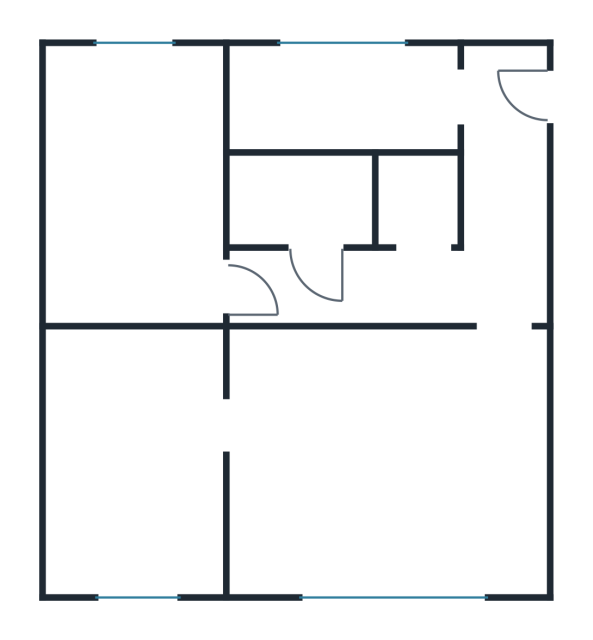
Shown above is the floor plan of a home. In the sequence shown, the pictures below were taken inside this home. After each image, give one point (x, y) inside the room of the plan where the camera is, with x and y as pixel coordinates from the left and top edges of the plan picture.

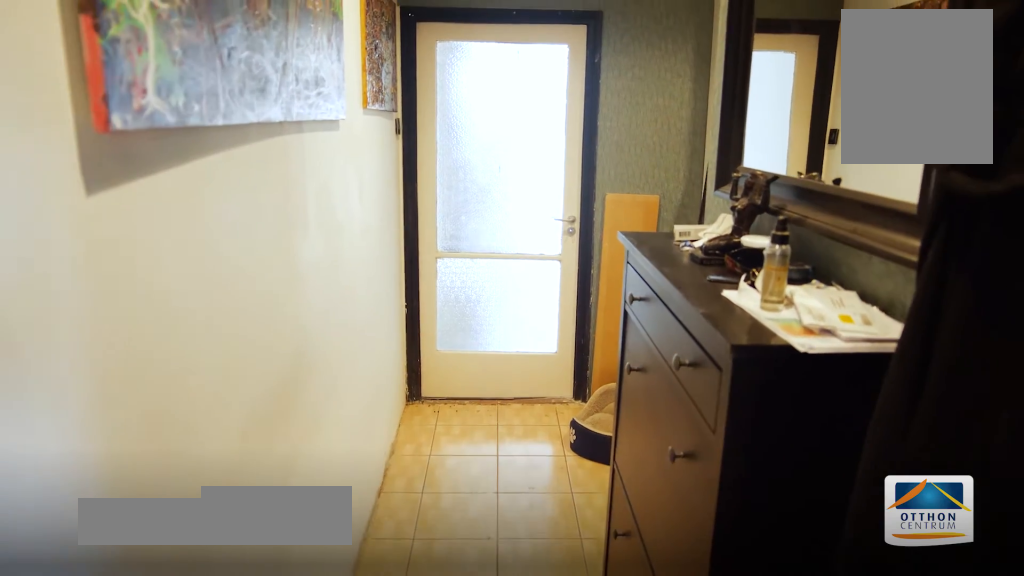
(504, 141)
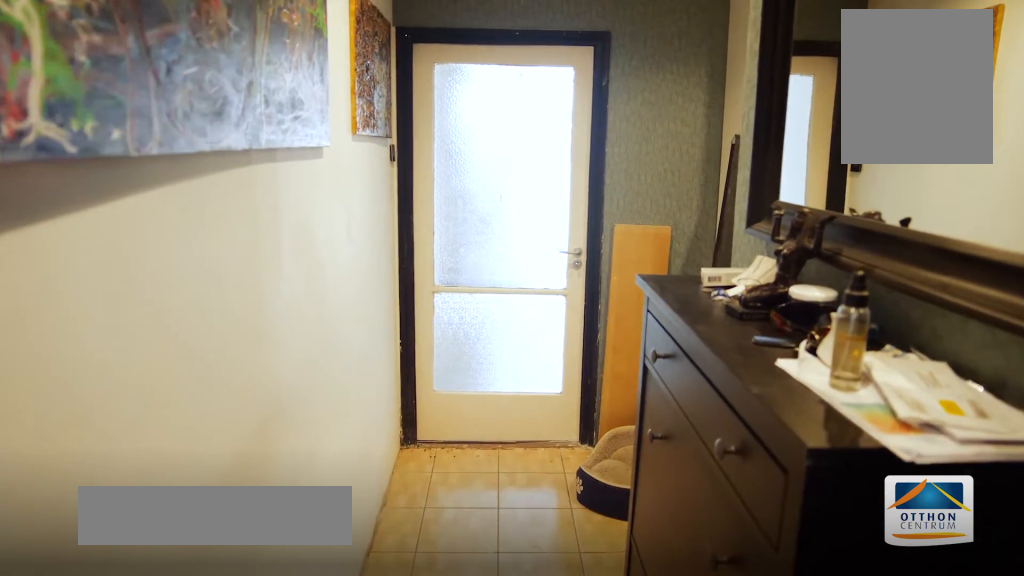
(503, 164)
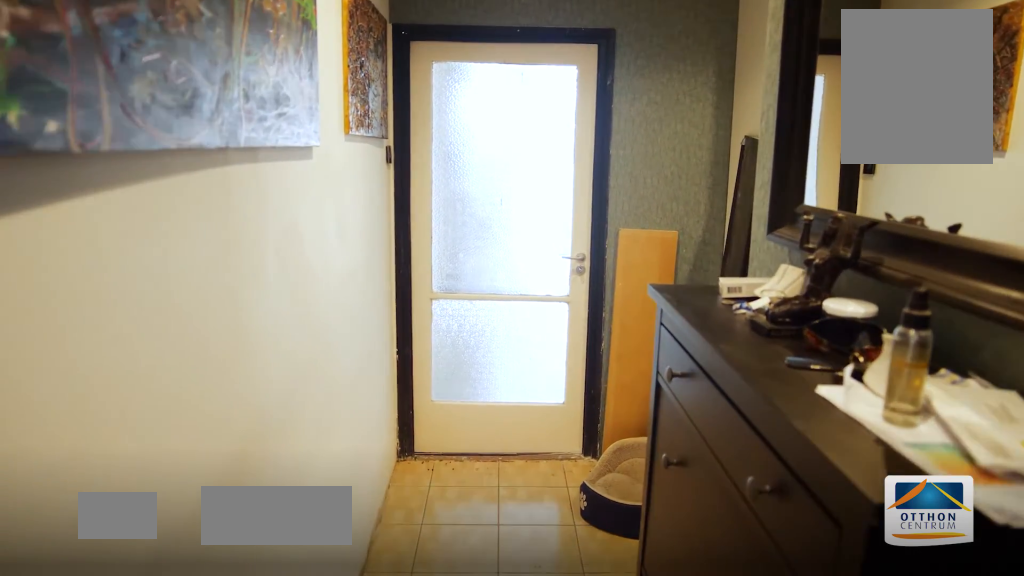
(503, 175)
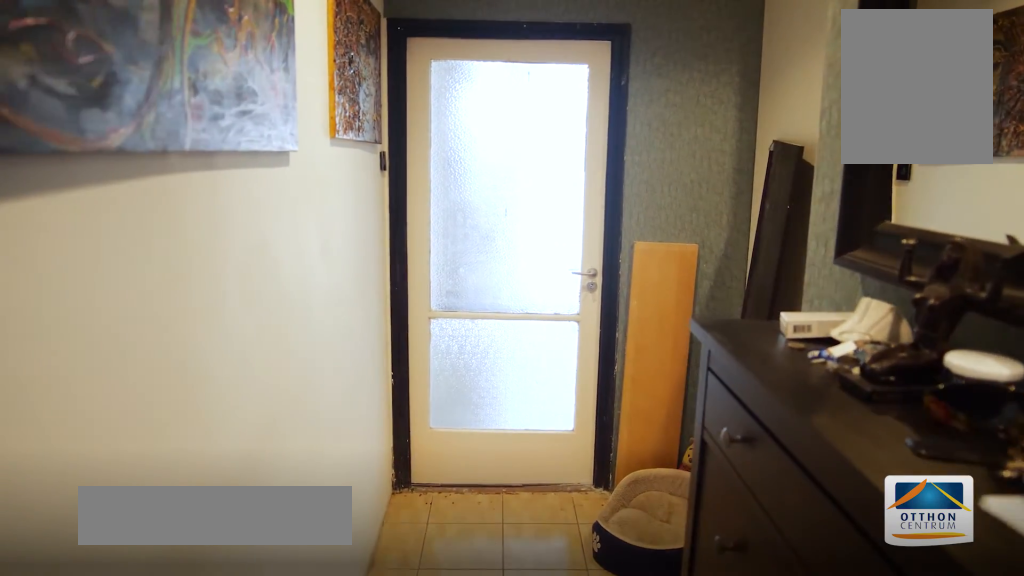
(501, 199)
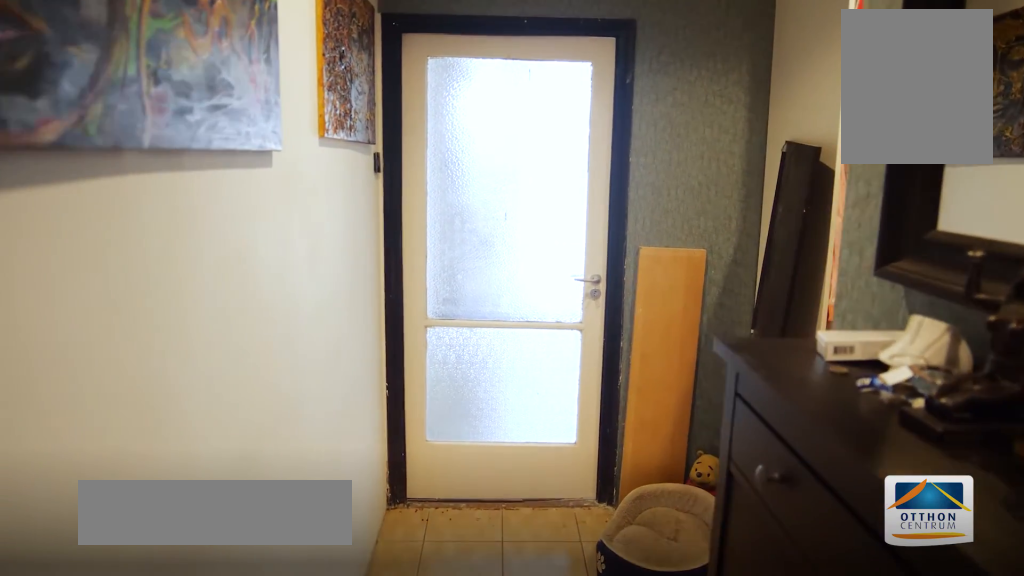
(501, 210)
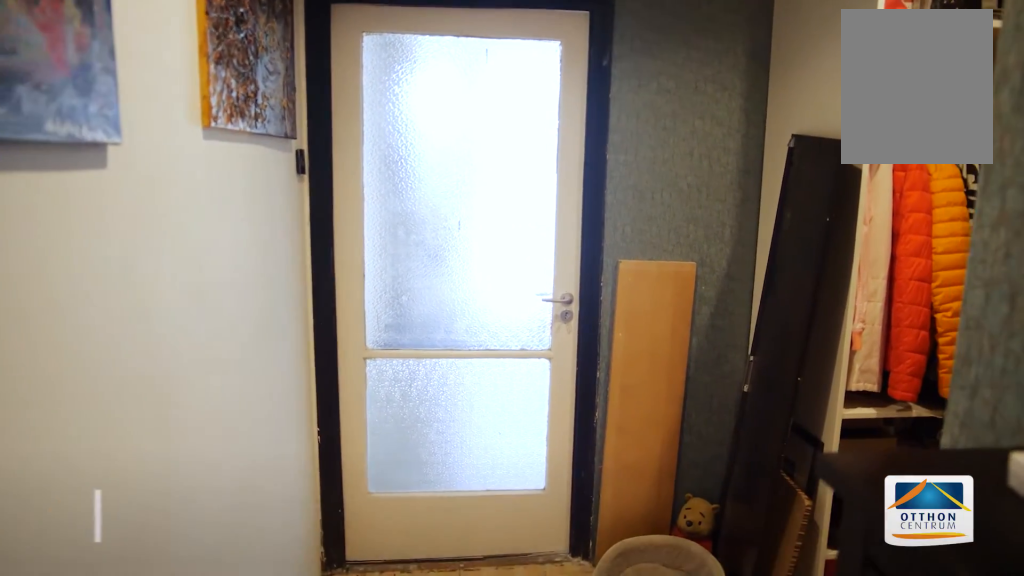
(500, 256)
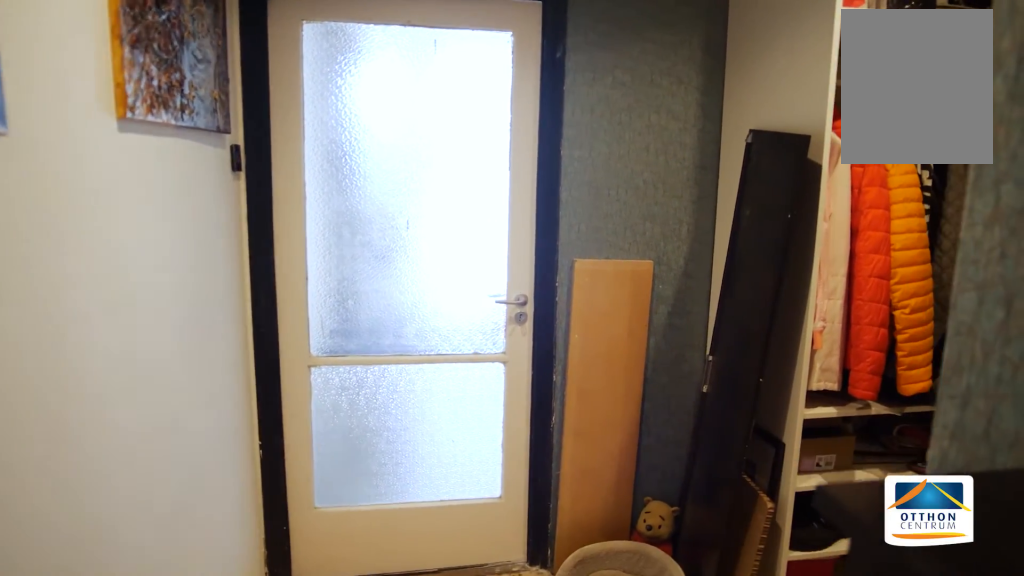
(499, 267)
